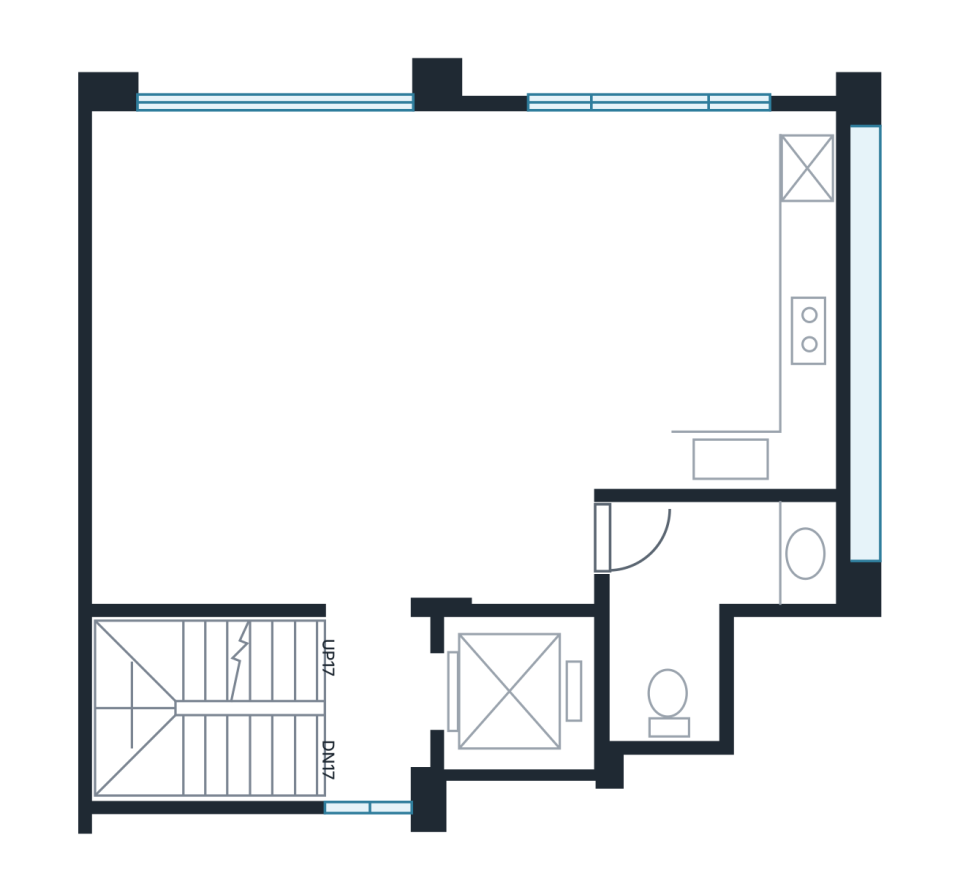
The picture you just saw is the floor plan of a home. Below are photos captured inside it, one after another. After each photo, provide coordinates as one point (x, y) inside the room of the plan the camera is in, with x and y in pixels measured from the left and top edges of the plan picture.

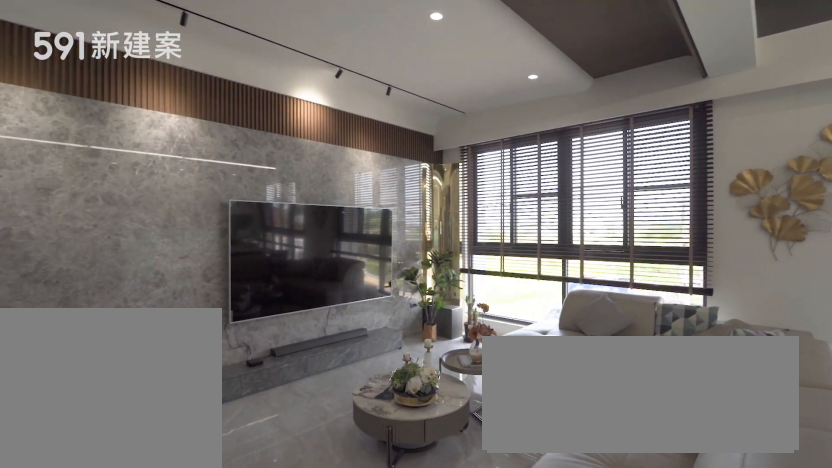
(341, 359)
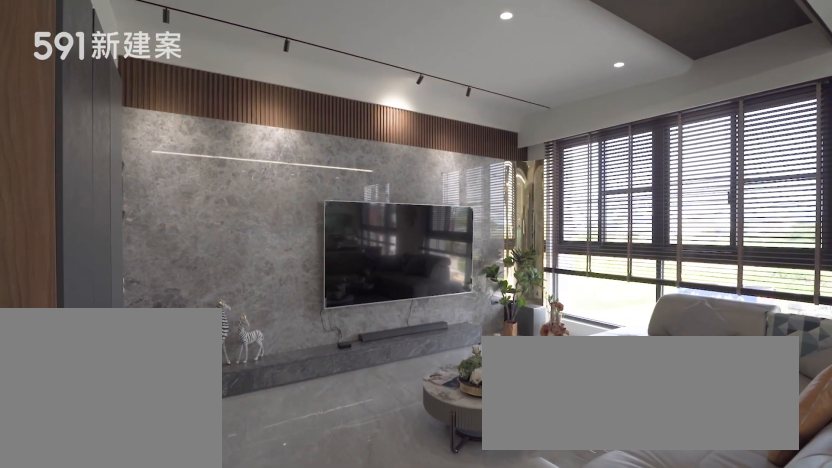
(341, 359)
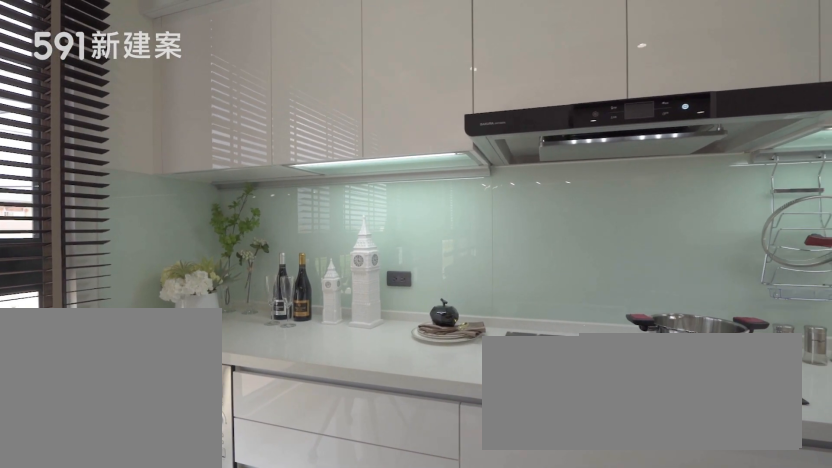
(713, 299)
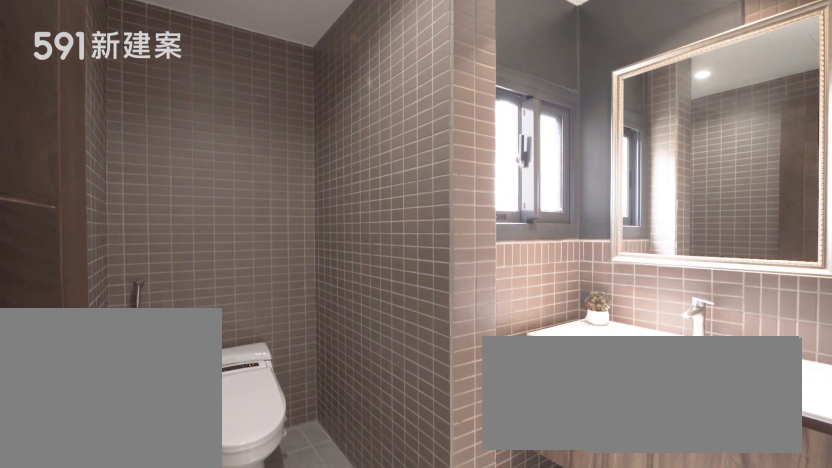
(702, 601)
